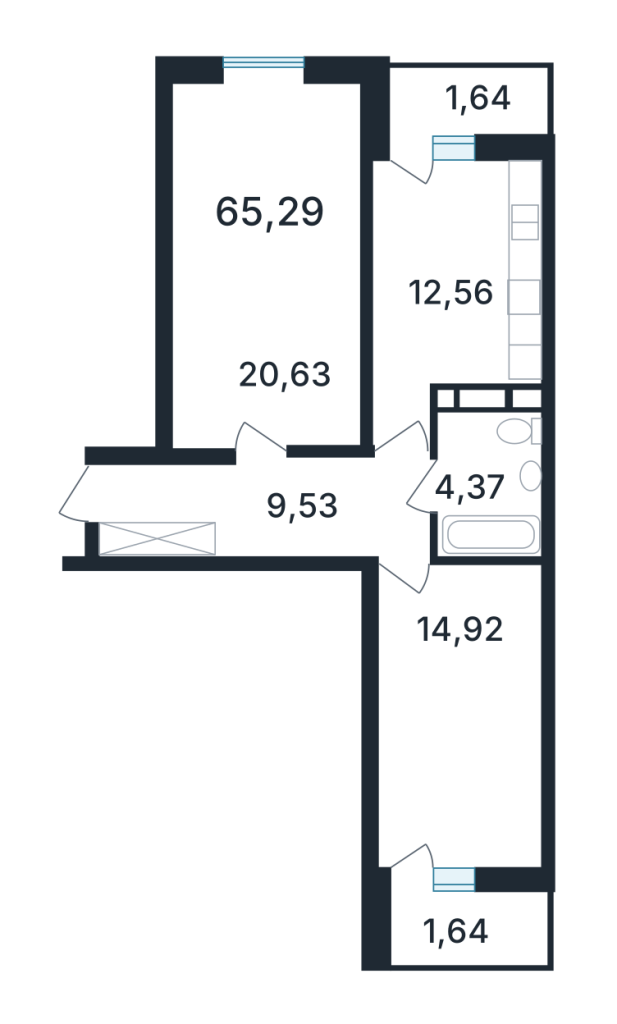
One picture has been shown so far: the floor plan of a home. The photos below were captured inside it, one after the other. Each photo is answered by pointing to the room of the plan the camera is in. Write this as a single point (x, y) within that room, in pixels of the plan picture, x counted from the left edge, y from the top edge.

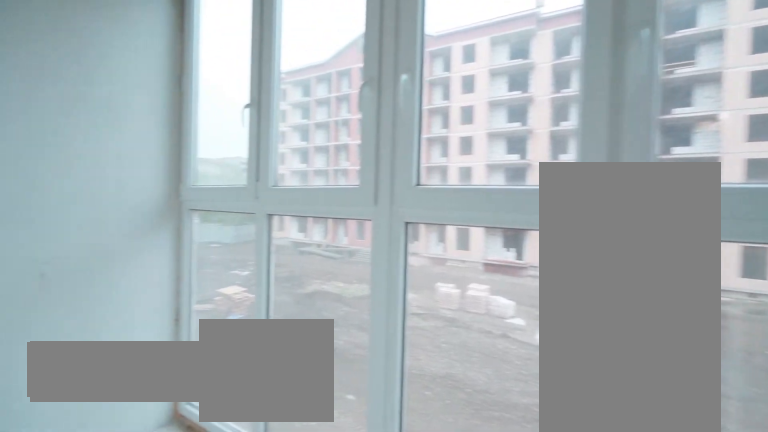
(467, 928)
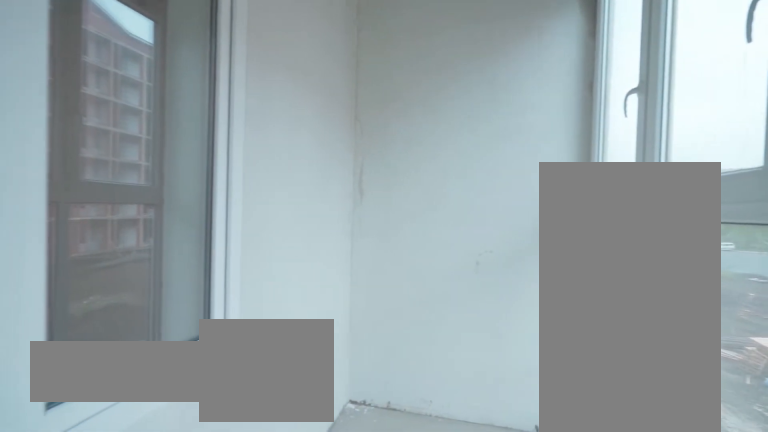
(467, 928)
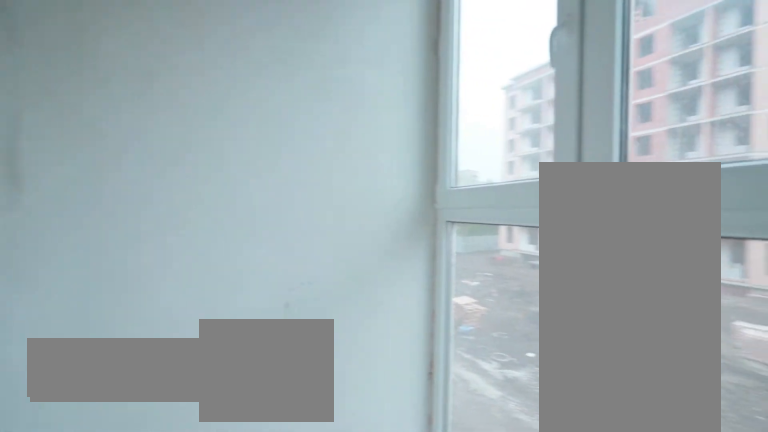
(467, 928)
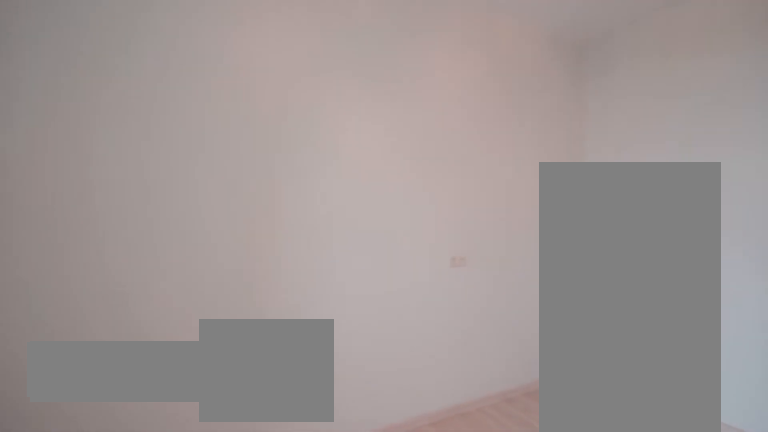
(449, 284)
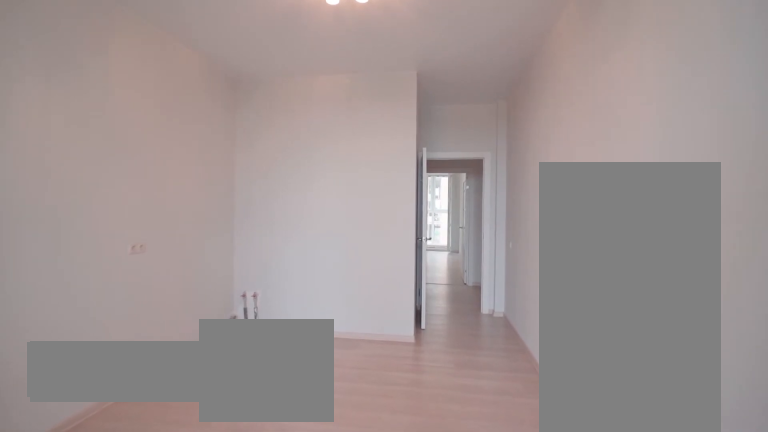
(449, 284)
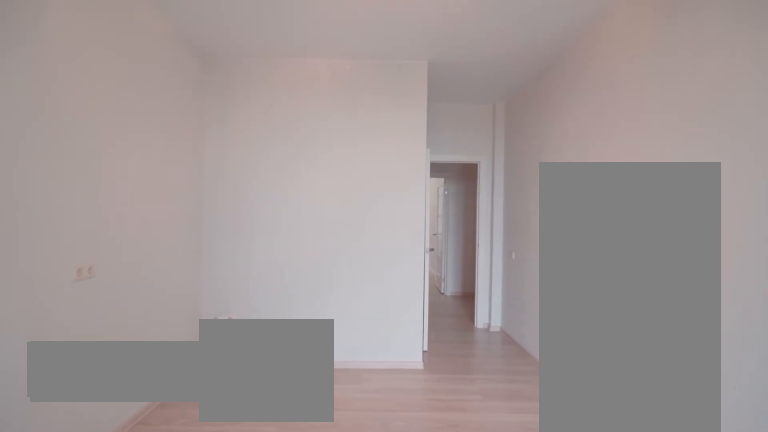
(449, 284)
